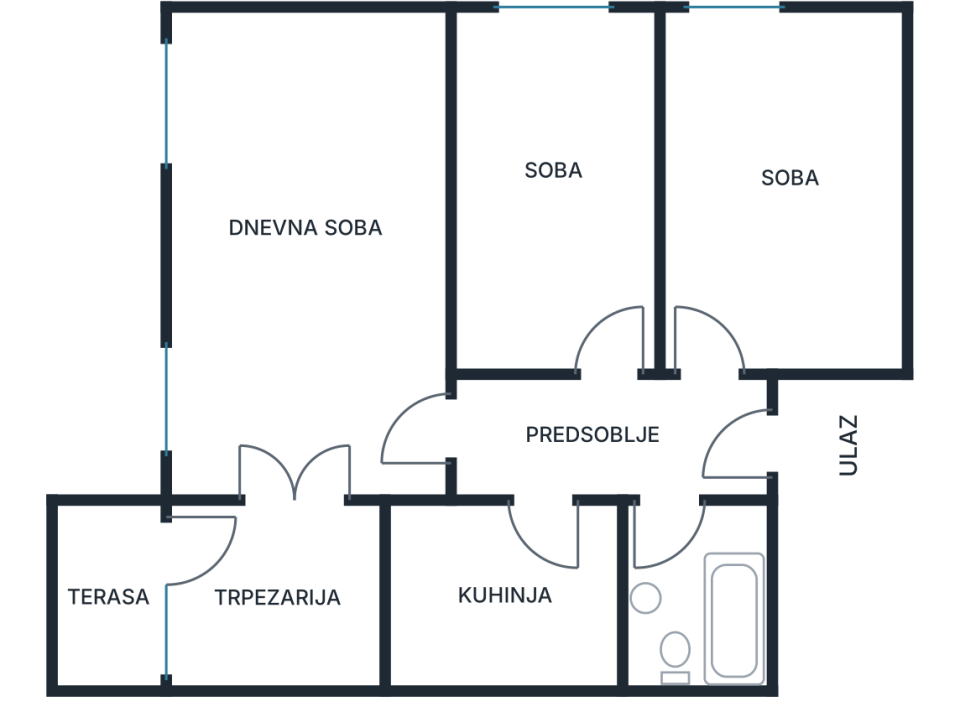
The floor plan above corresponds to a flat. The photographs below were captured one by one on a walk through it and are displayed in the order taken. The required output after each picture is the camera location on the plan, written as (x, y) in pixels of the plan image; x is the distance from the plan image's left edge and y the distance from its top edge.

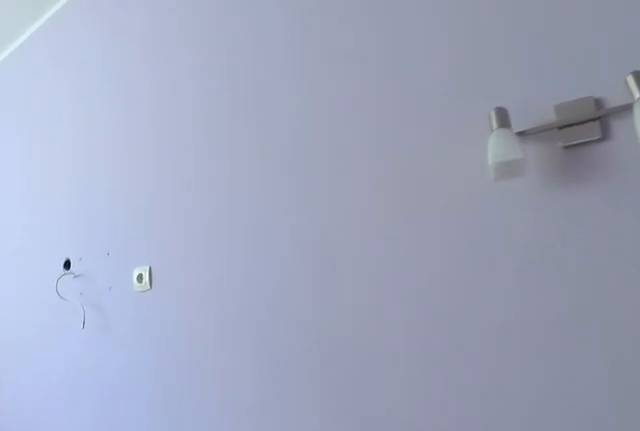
(786, 239)
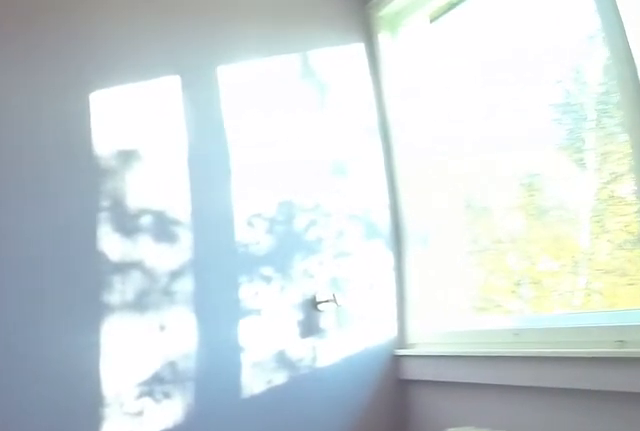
(886, 103)
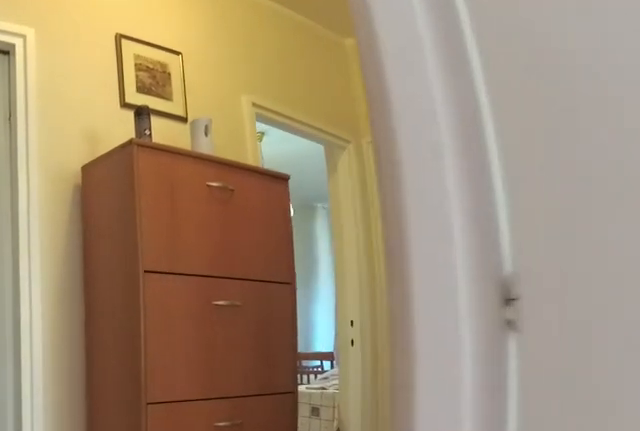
(756, 352)
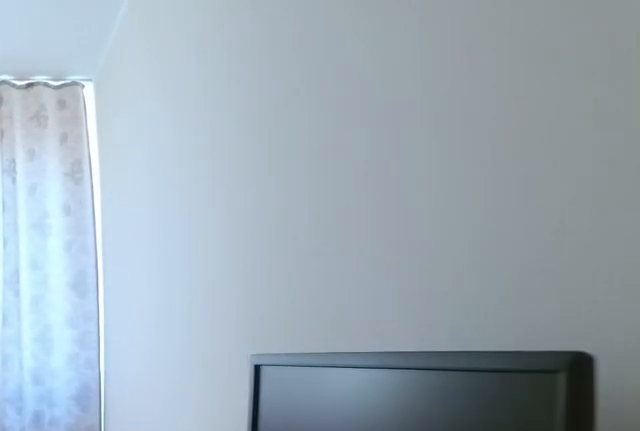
(595, 271)
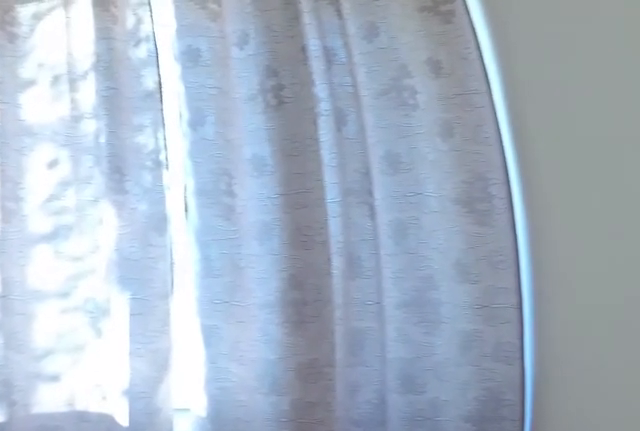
(595, 174)
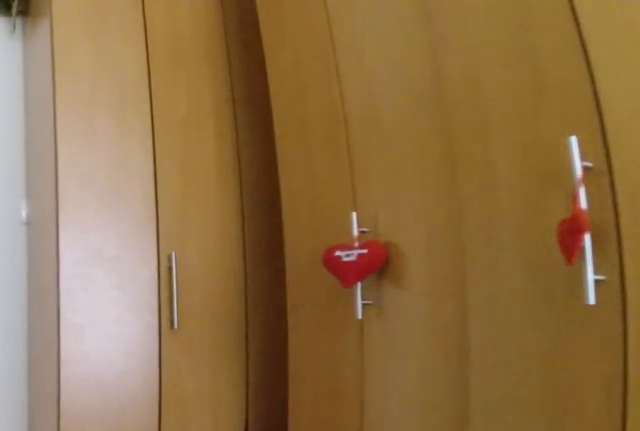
(582, 160)
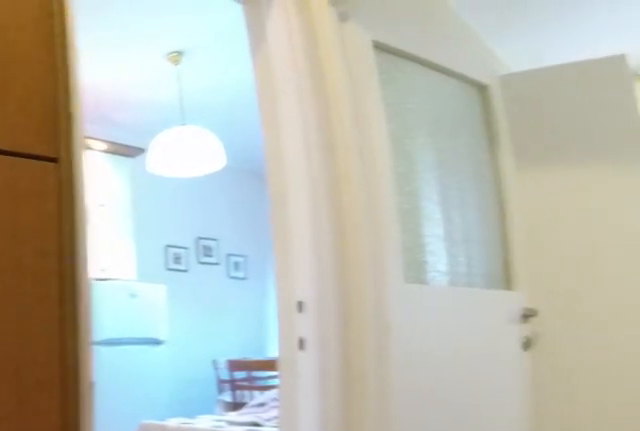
(626, 425)
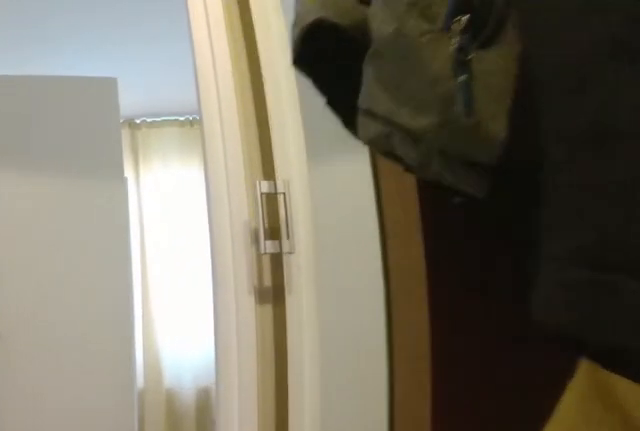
(577, 447)
